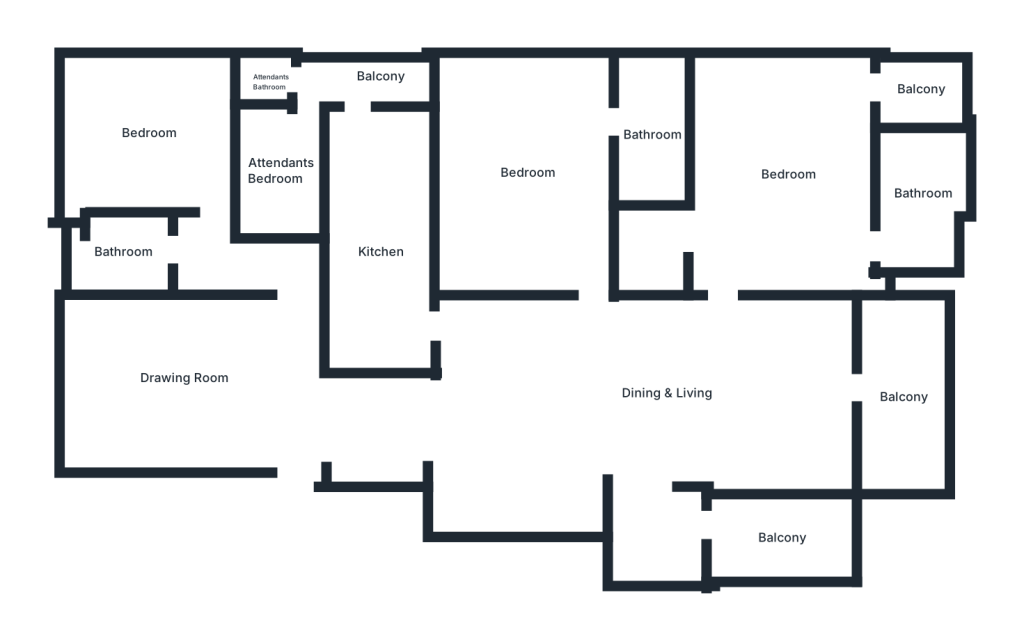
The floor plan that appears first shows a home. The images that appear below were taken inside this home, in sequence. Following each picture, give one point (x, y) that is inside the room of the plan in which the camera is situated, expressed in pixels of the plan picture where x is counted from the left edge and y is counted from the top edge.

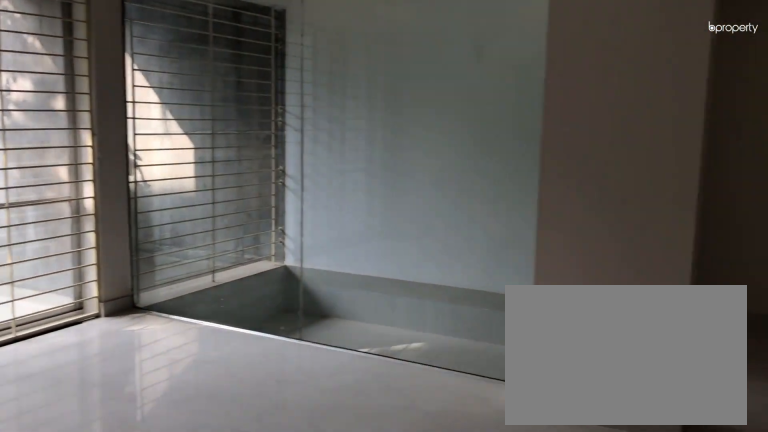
(672, 393)
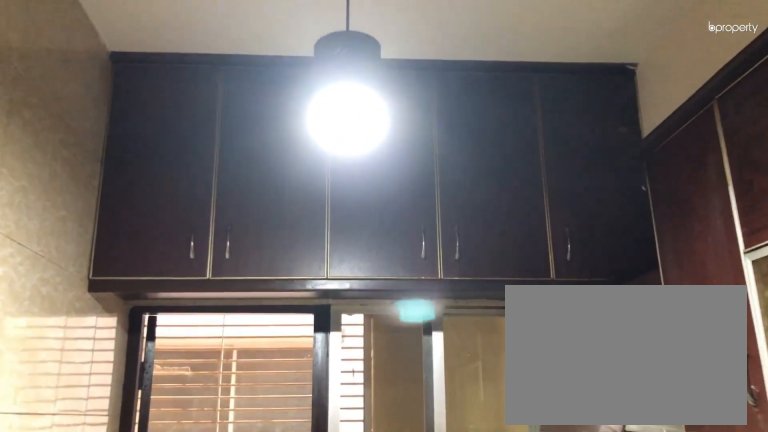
(381, 251)
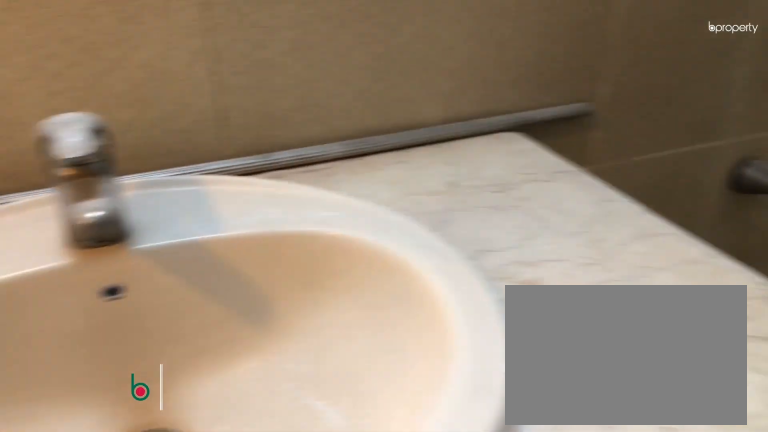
(651, 134)
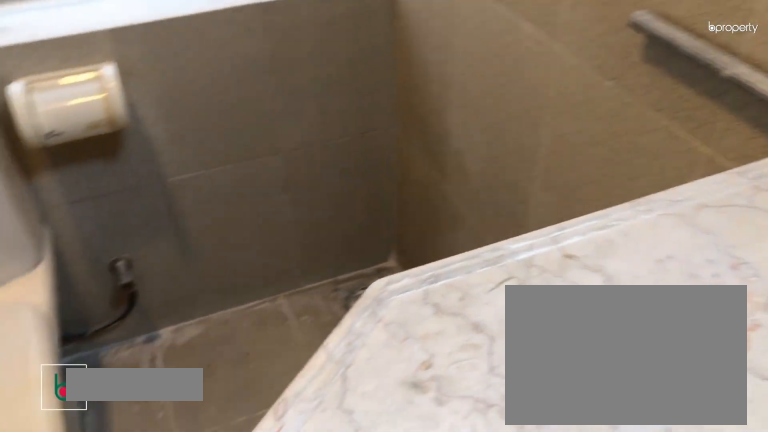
(651, 134)
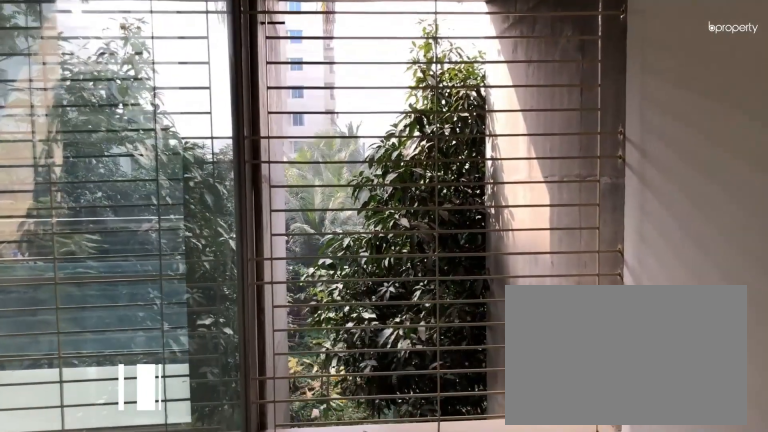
(780, 538)
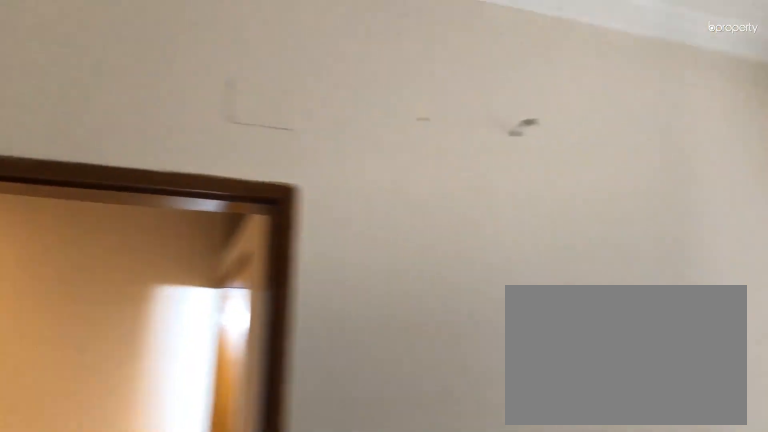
(151, 135)
